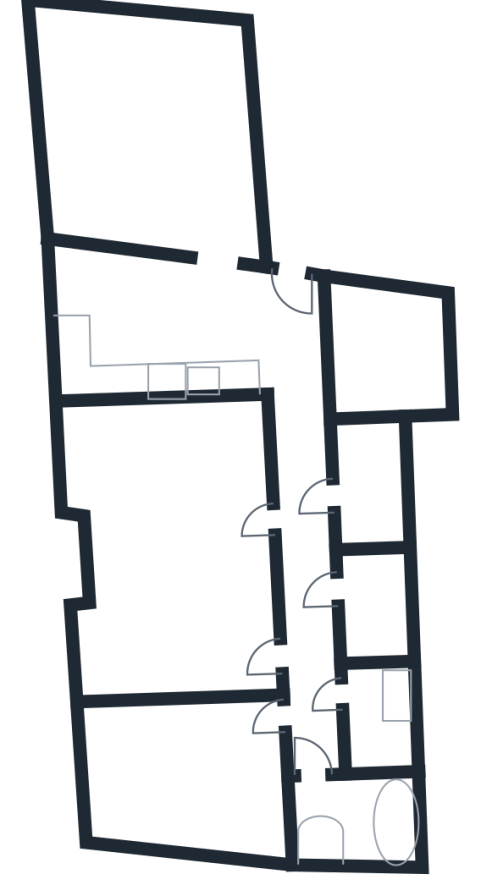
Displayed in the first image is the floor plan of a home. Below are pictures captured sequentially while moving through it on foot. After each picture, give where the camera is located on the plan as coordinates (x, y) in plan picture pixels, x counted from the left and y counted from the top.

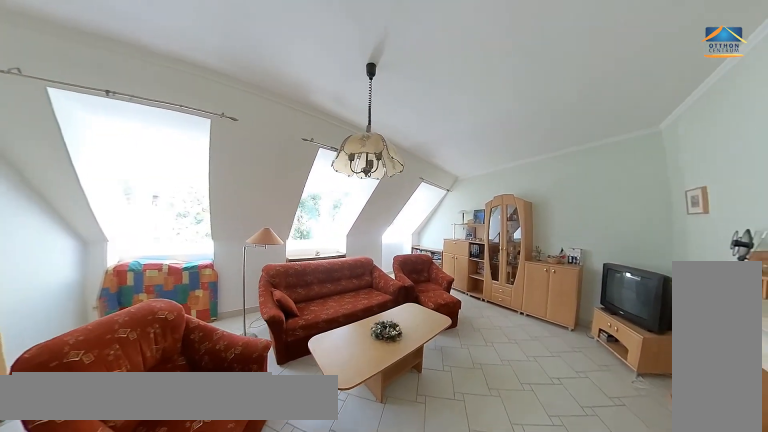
(212, 193)
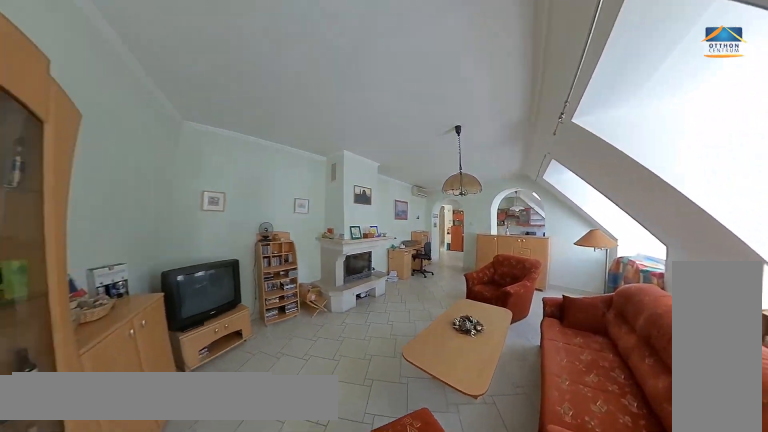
(183, 104)
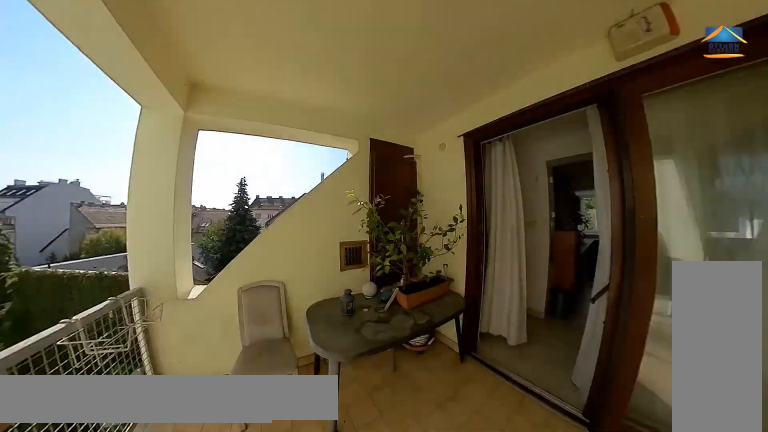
(371, 346)
